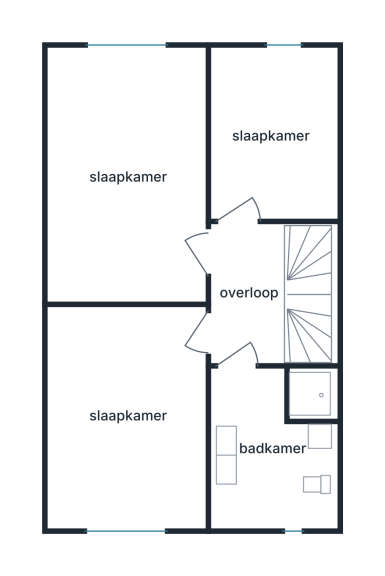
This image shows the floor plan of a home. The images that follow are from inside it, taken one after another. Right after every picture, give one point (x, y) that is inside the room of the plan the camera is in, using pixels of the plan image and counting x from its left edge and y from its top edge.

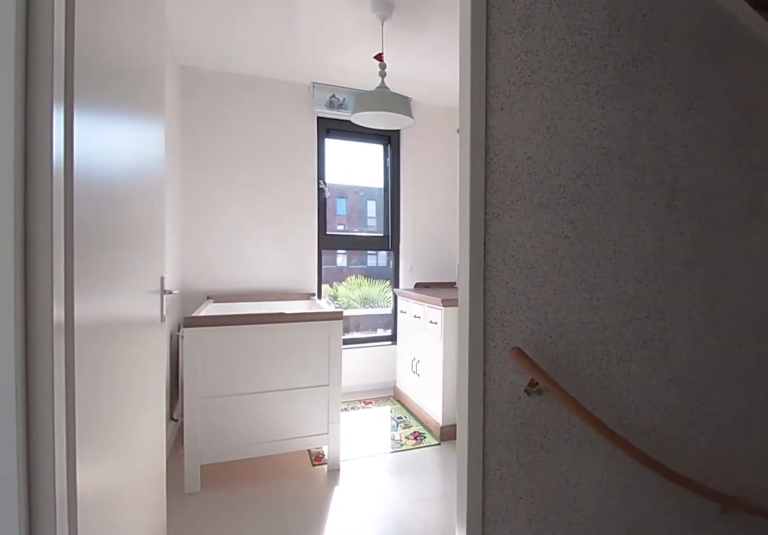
(272, 292)
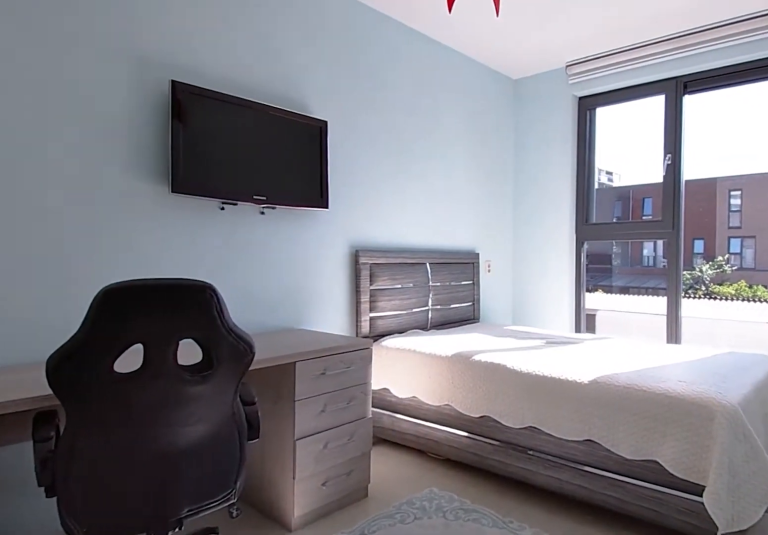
(55, 177)
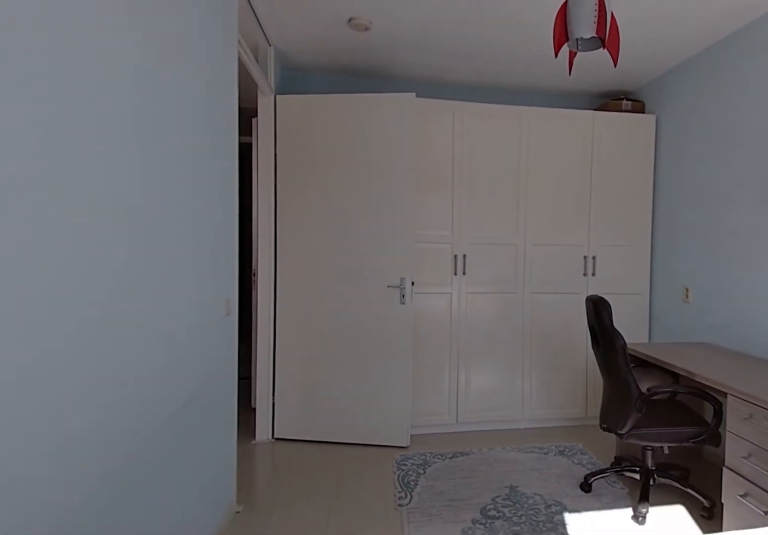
(55, 178)
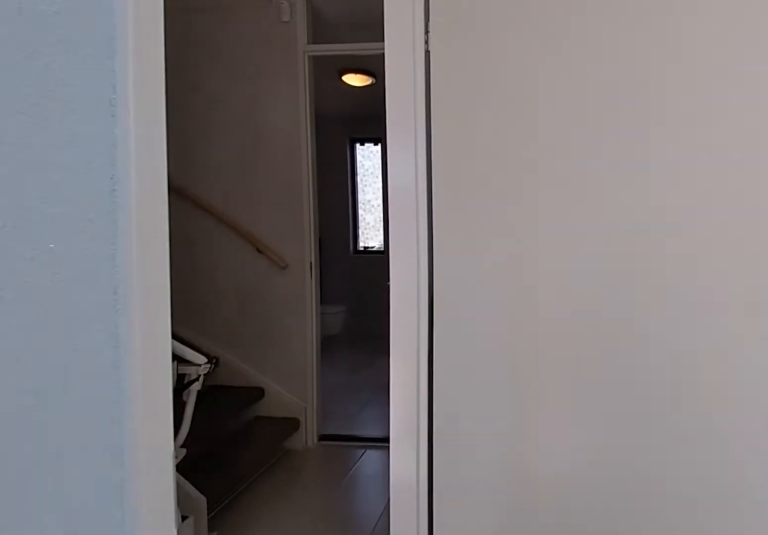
(93, 122)
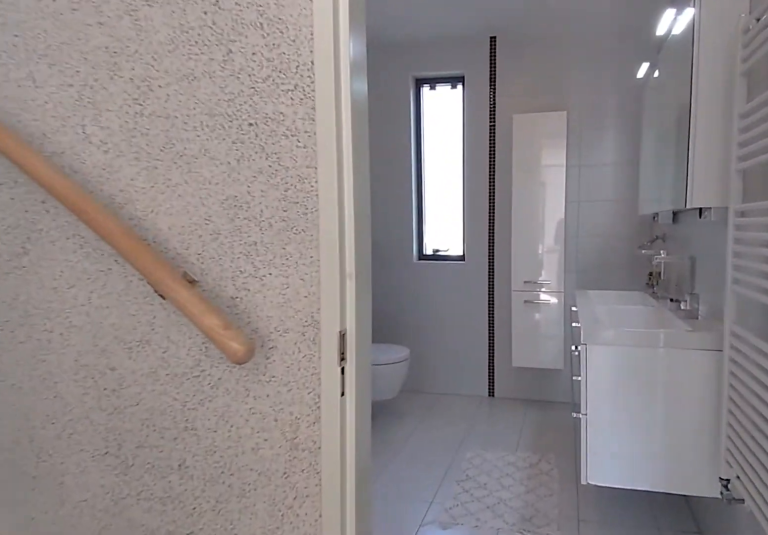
(272, 292)
